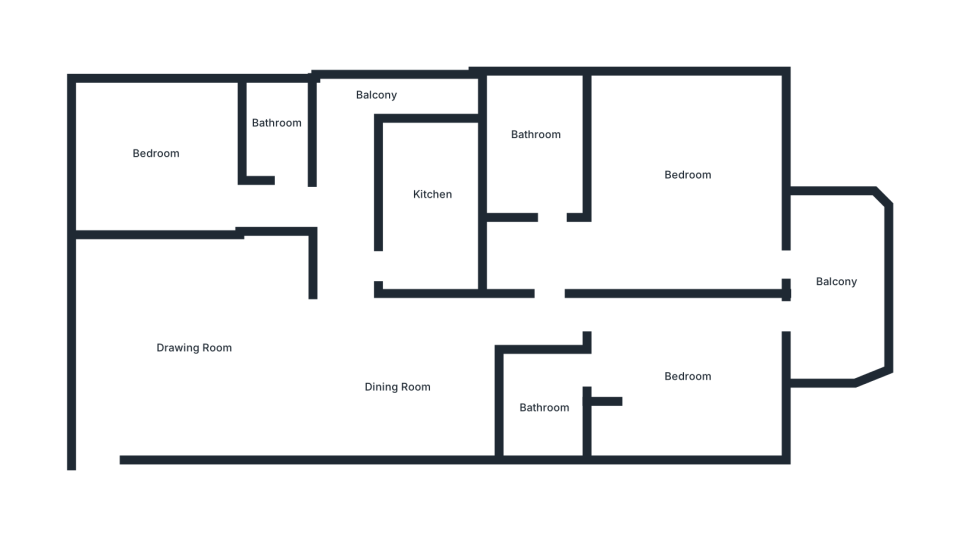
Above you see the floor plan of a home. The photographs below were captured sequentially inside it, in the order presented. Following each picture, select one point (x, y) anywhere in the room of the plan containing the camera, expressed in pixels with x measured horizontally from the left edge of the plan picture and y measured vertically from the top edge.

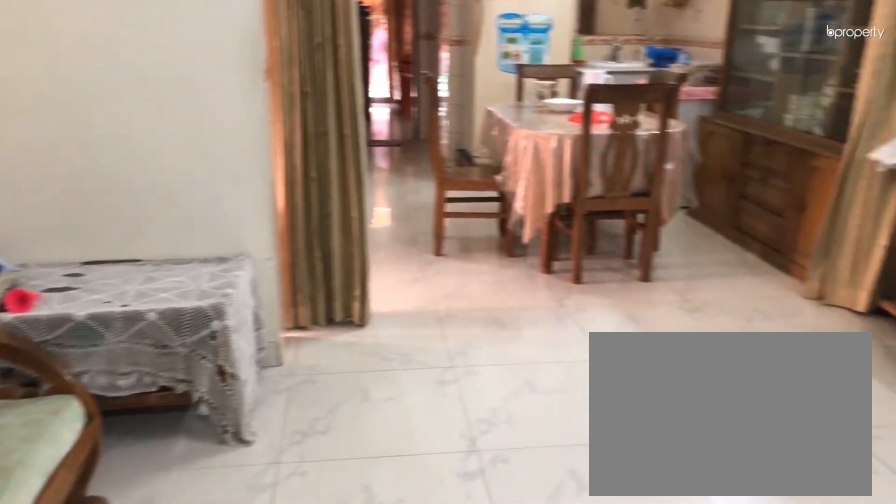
(196, 343)
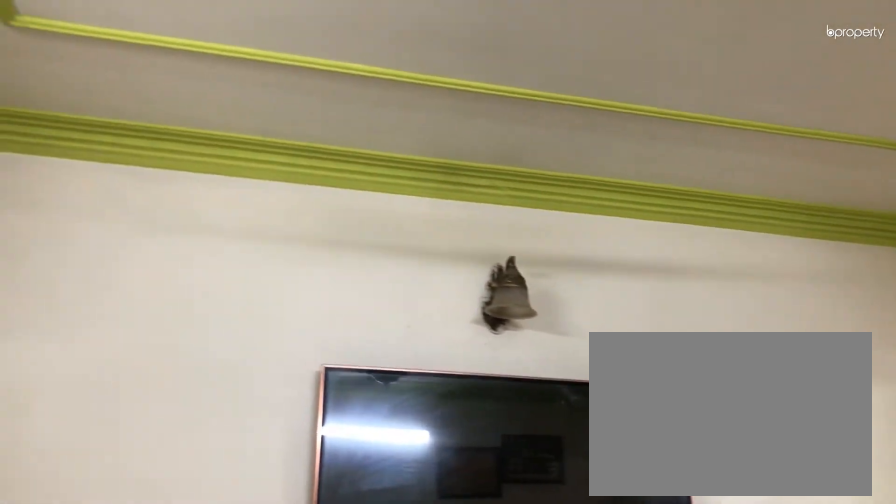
(196, 343)
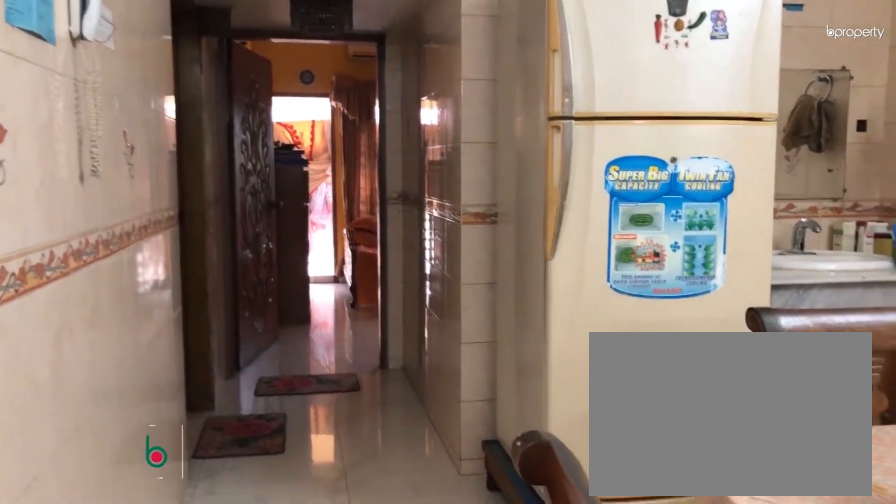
(403, 382)
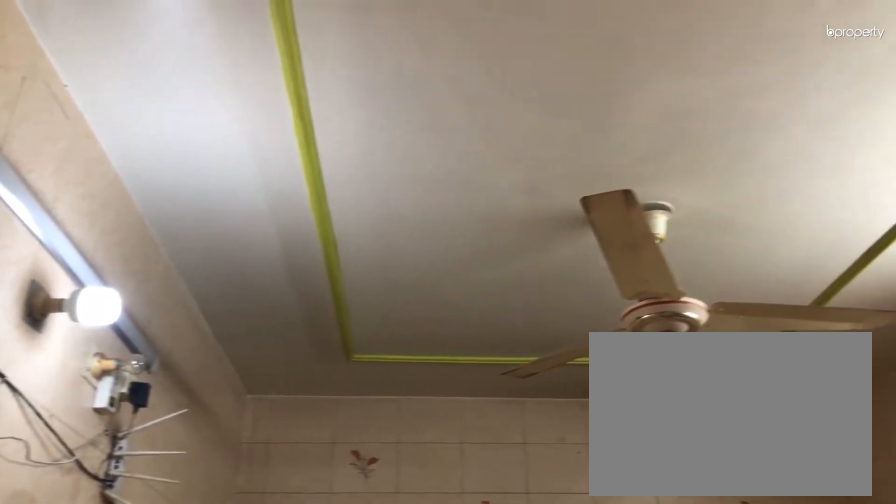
(403, 383)
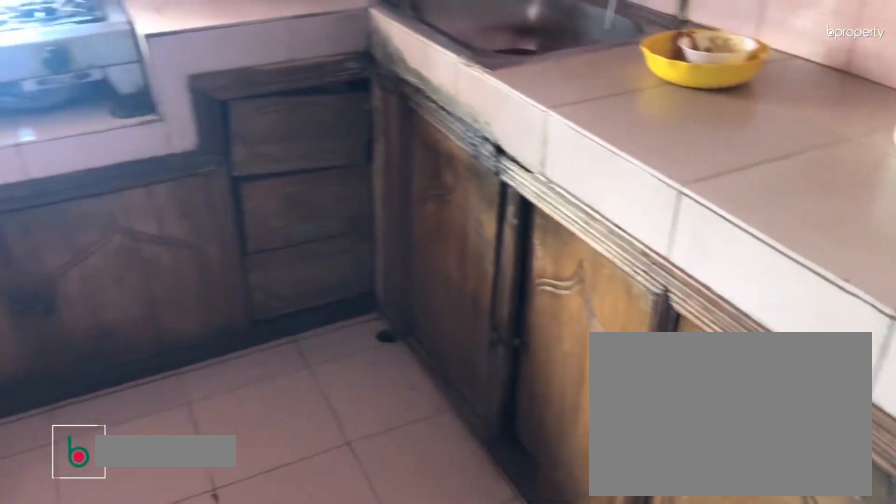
(429, 197)
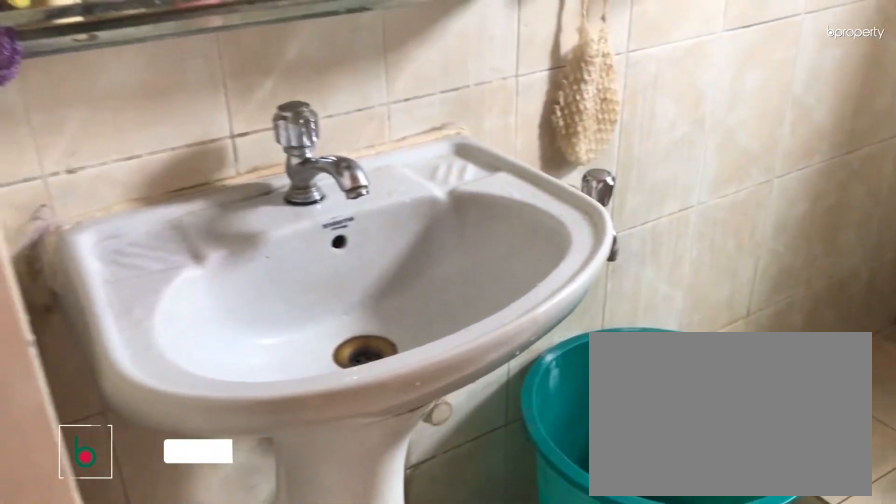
(274, 129)
